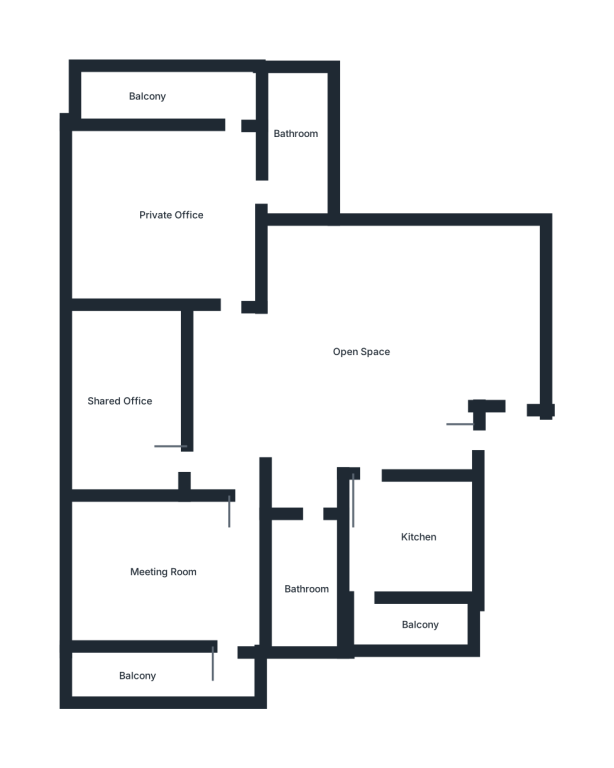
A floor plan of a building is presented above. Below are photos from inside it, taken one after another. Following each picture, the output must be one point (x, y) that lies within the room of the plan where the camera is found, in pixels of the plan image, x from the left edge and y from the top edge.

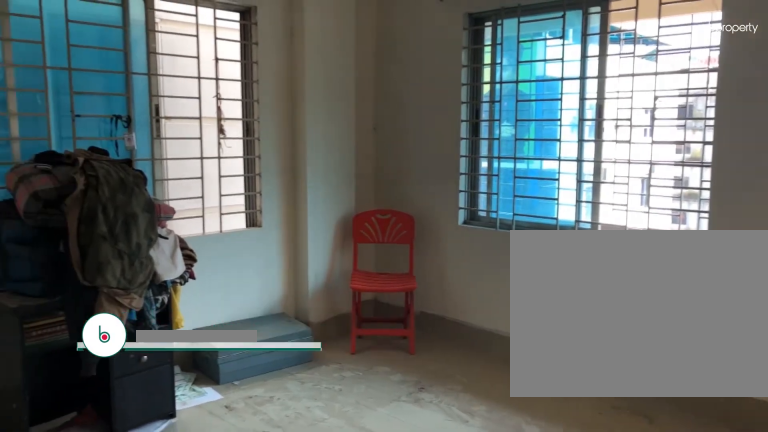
(171, 203)
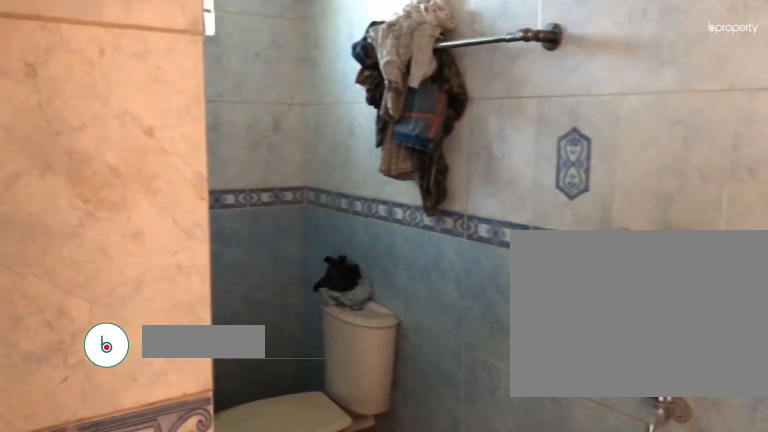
(300, 122)
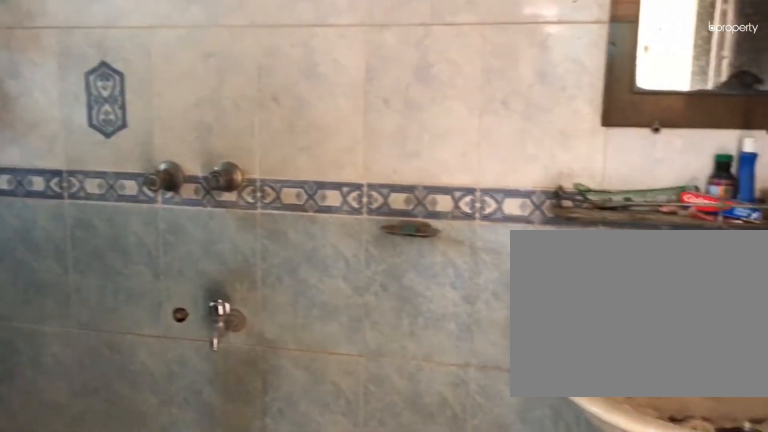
(300, 122)
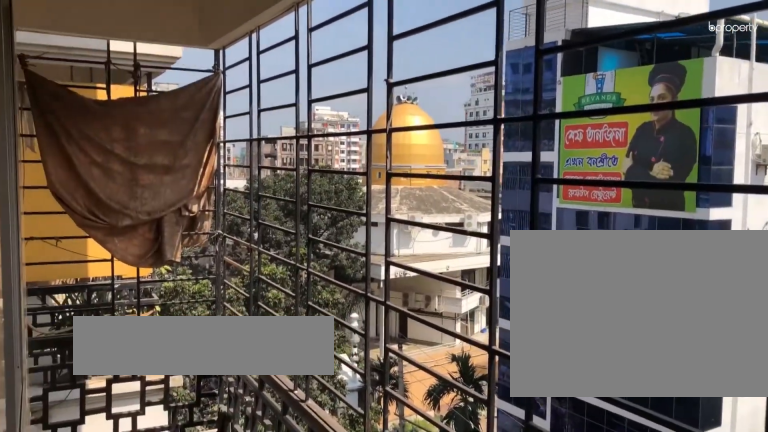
(165, 81)
